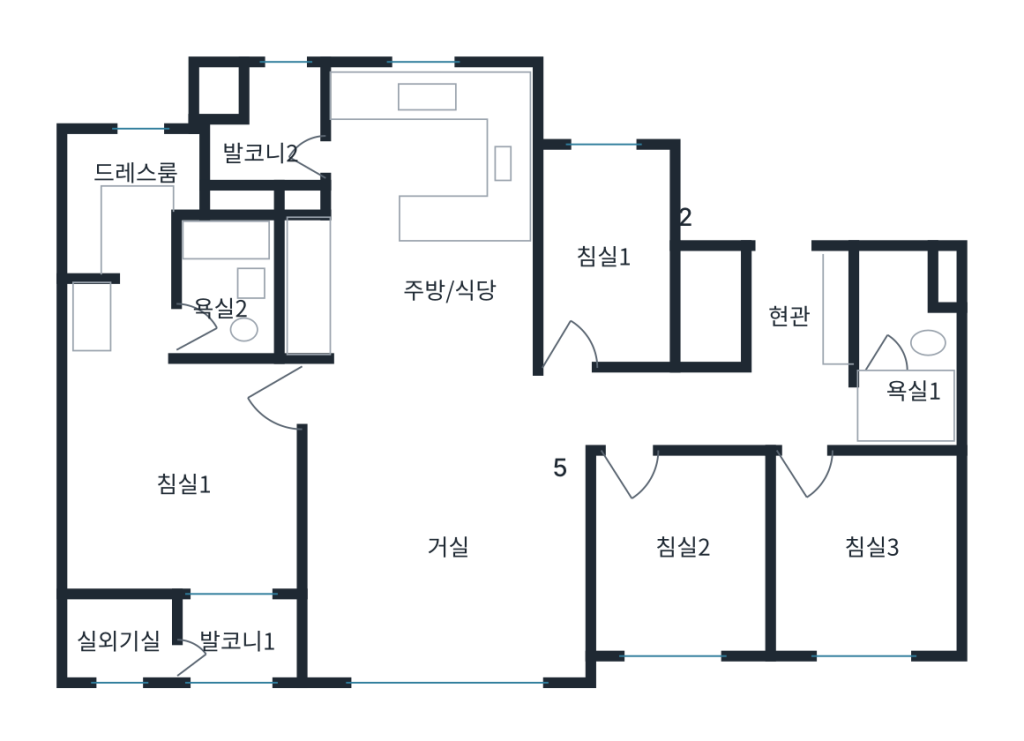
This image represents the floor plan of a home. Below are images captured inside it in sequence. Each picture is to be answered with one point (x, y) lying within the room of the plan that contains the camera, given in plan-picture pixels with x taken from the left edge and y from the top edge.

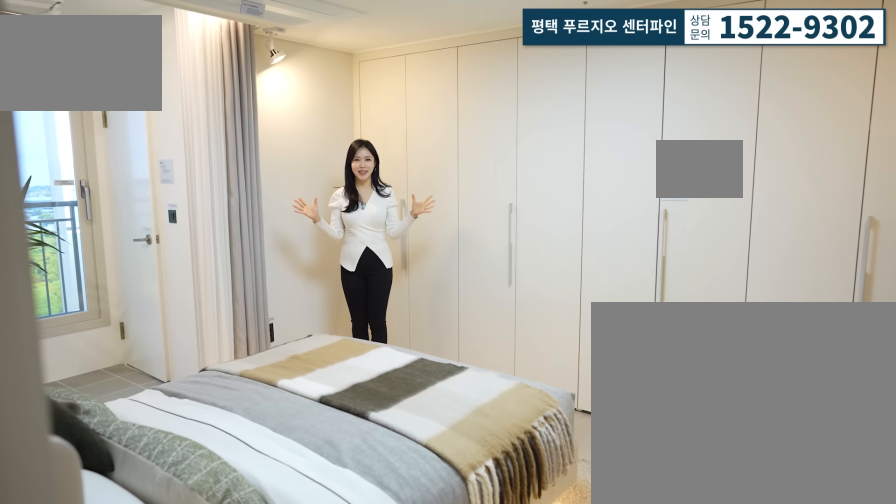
(184, 482)
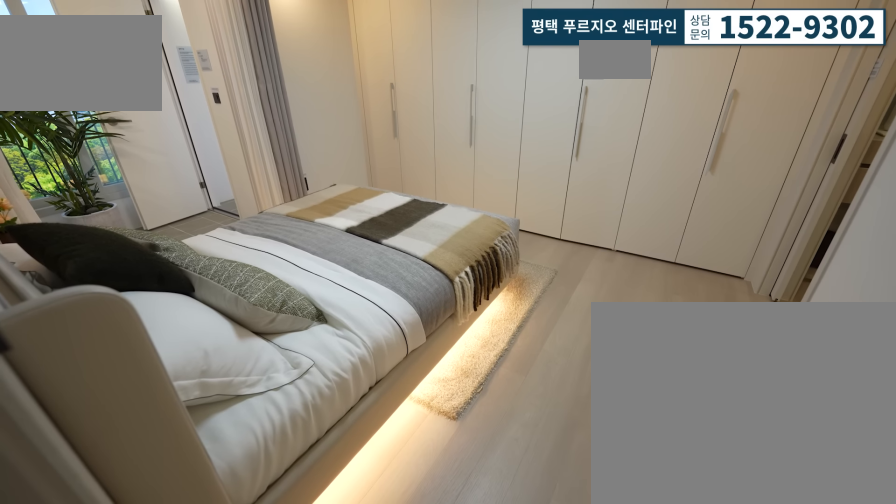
(184, 483)
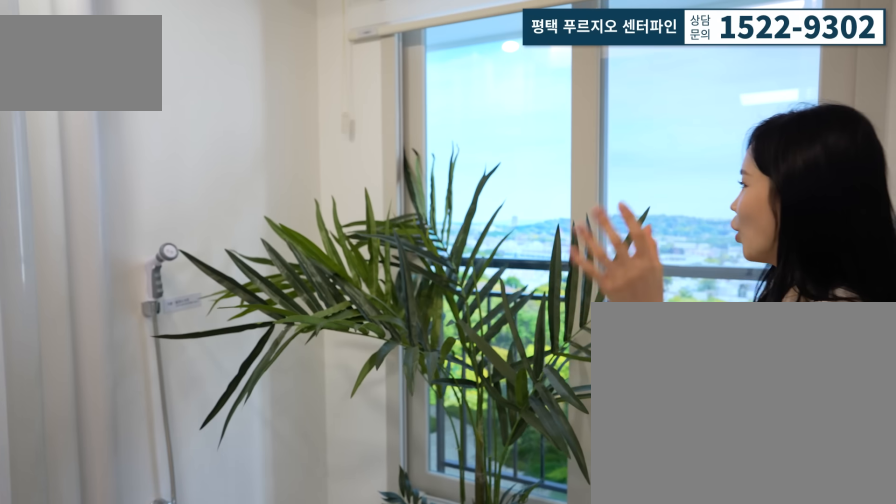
(224, 627)
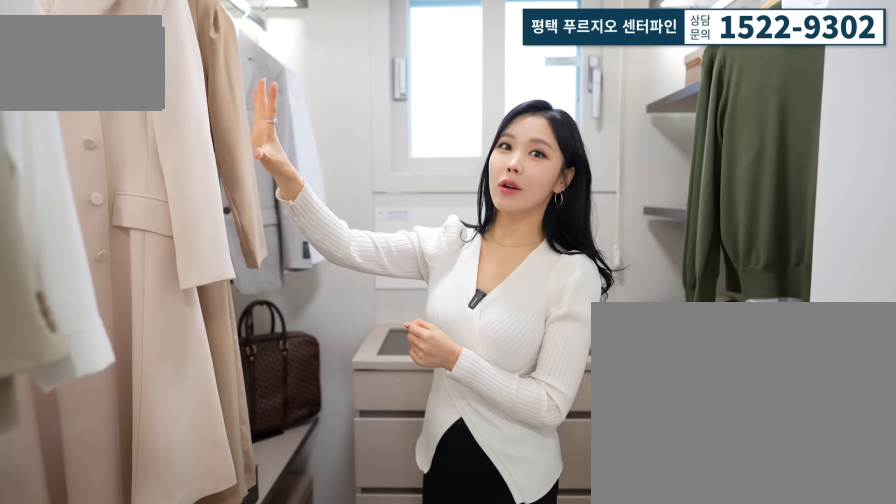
(133, 237)
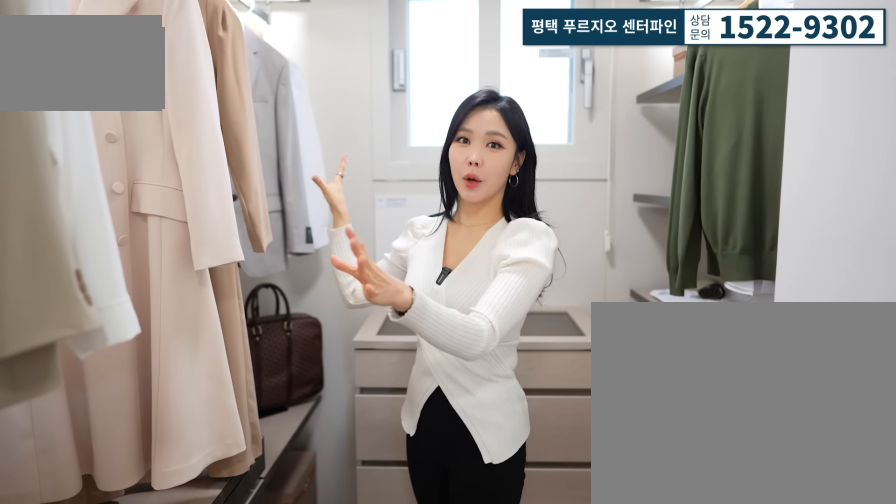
(133, 237)
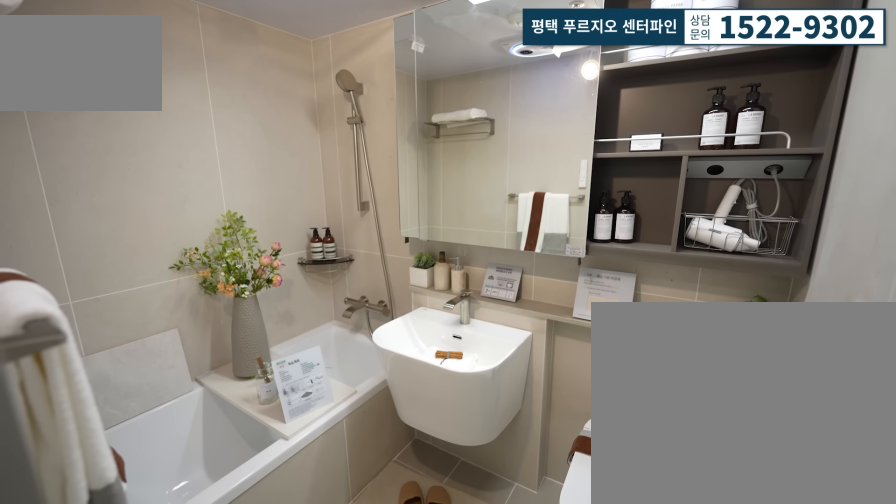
(224, 322)
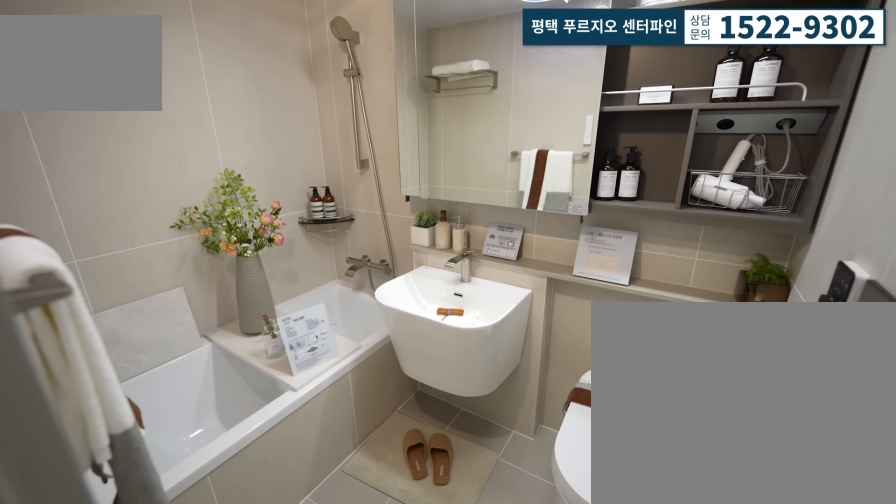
(255, 298)
